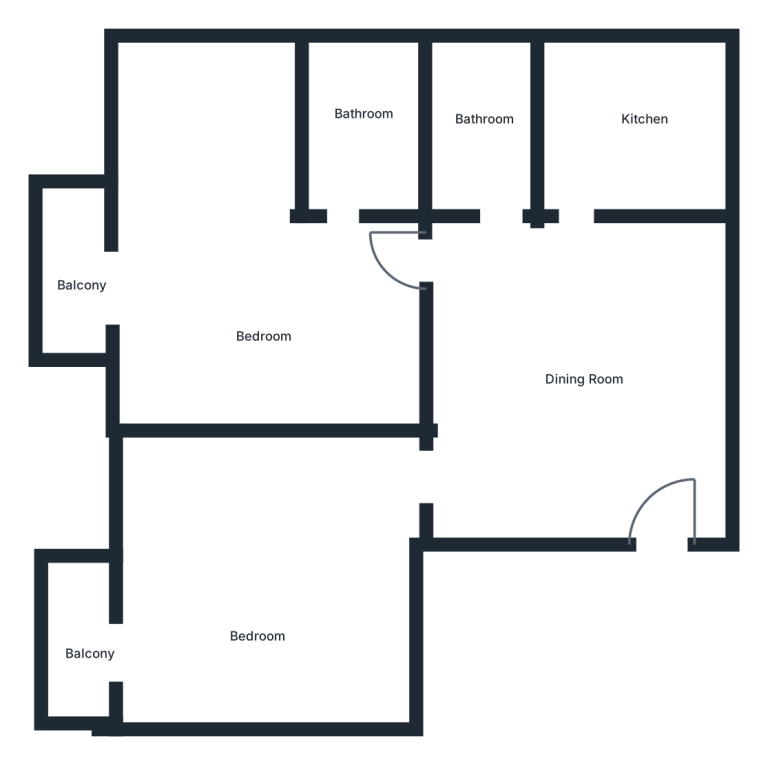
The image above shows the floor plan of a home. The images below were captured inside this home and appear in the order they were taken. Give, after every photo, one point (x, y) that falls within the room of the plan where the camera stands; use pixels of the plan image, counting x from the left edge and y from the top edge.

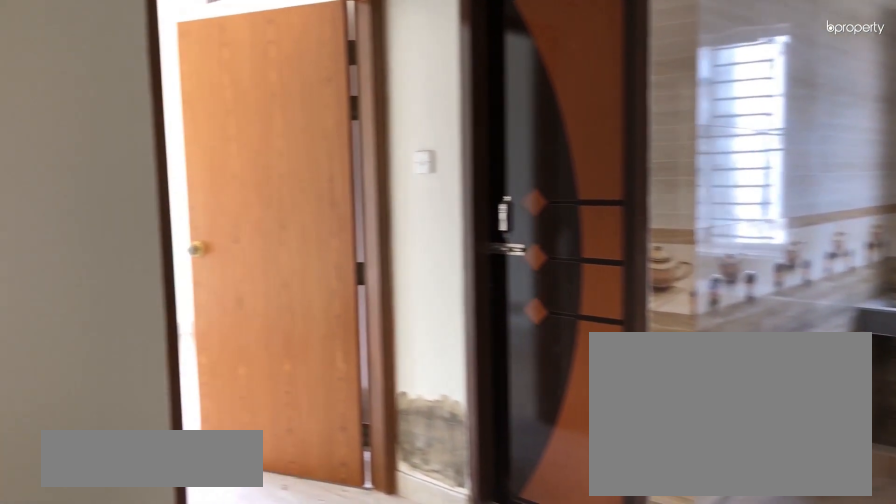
(568, 364)
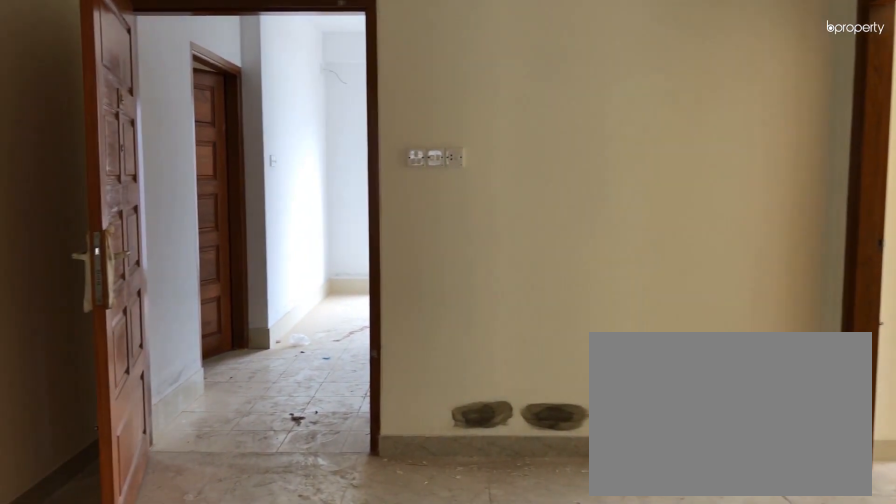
(562, 334)
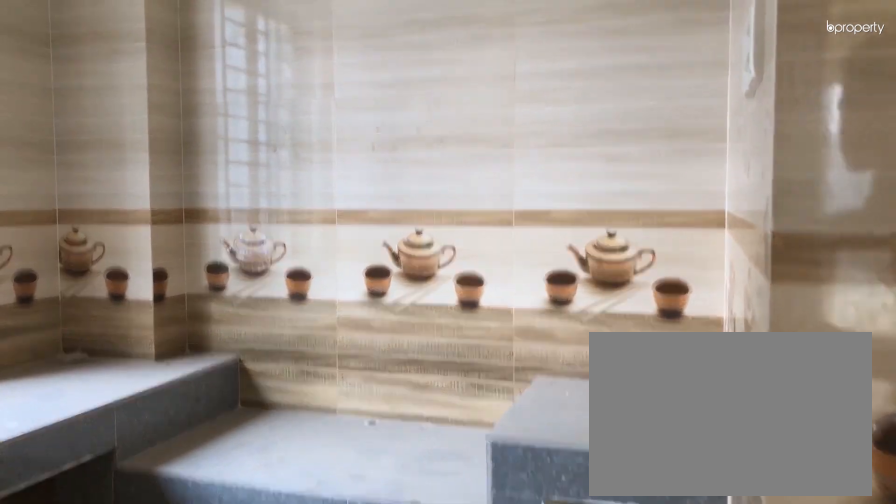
(612, 143)
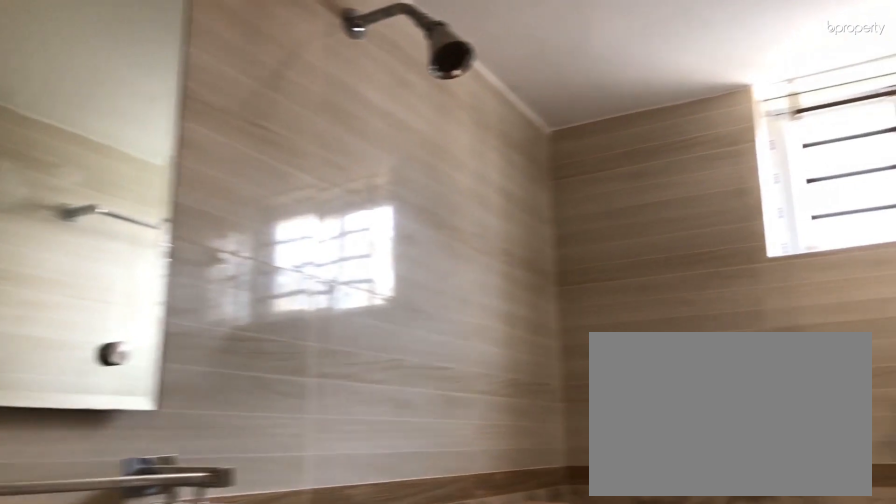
(486, 152)
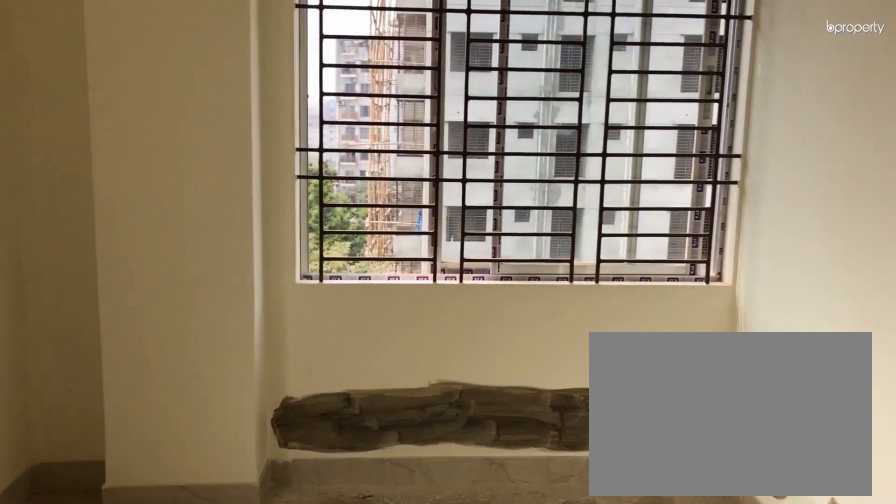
(257, 271)
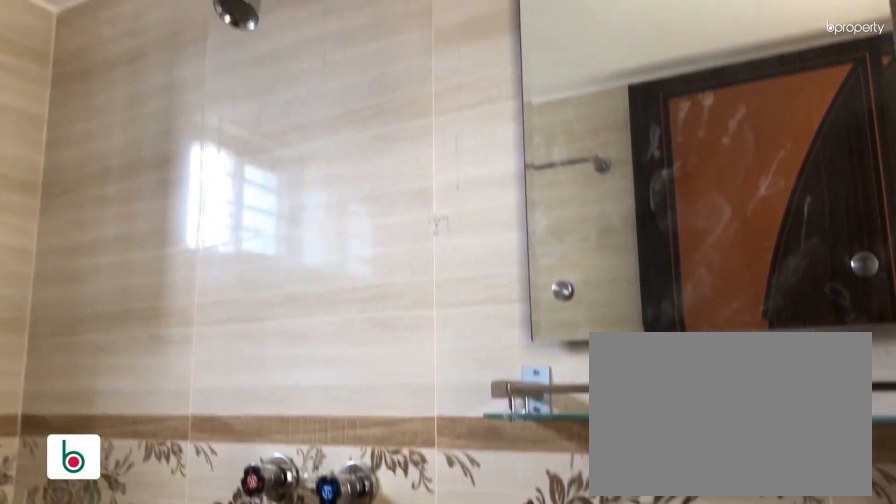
(359, 118)
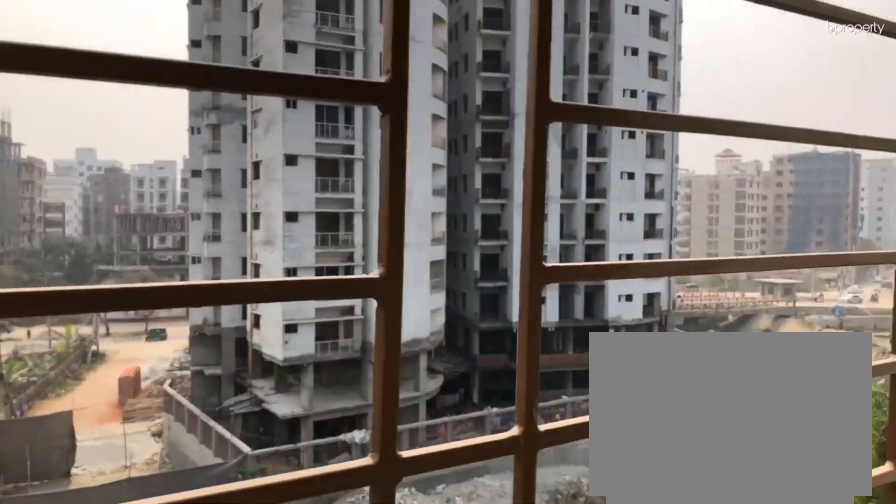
(83, 280)
